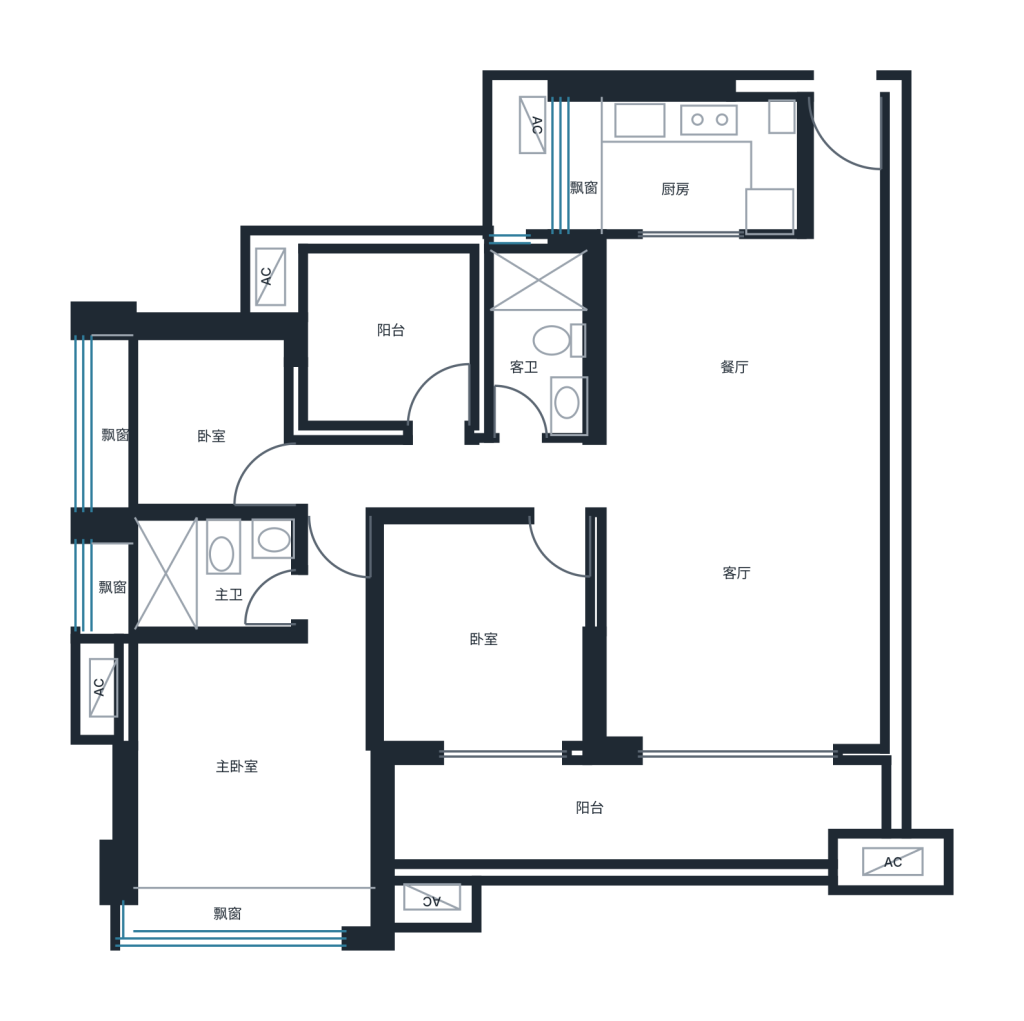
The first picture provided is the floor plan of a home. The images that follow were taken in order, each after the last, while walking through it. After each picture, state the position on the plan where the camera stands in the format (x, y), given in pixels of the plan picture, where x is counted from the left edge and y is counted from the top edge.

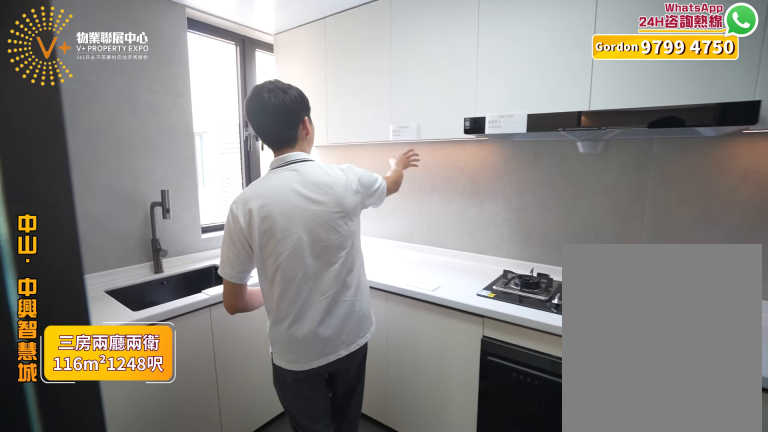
(694, 170)
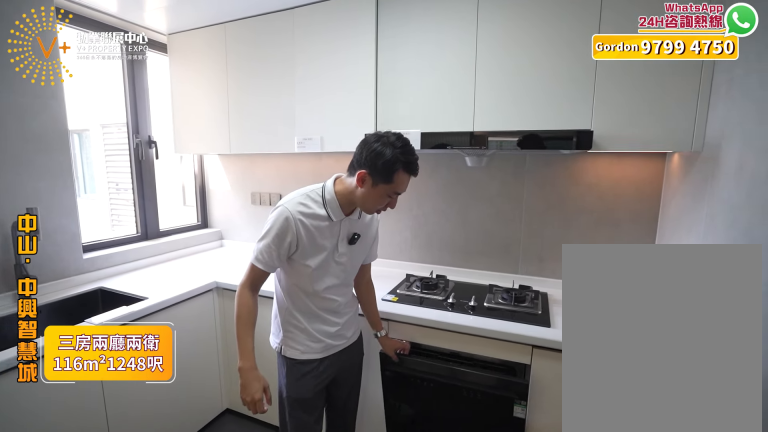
(693, 156)
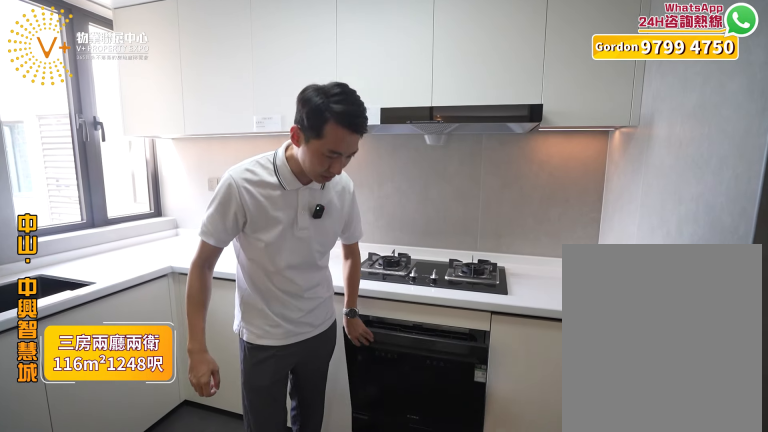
(689, 157)
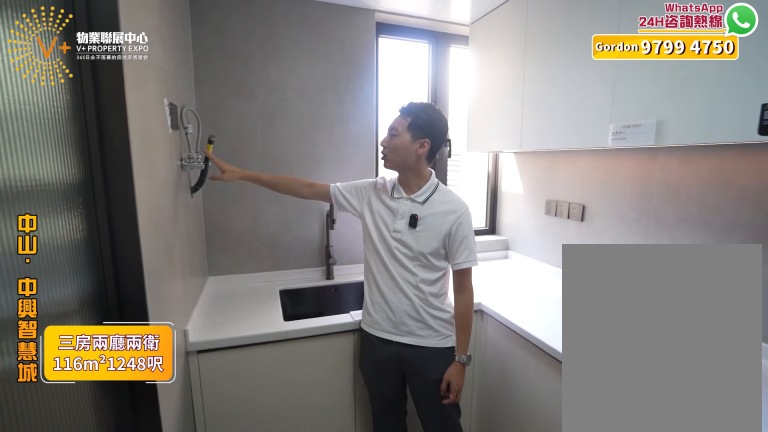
(689, 167)
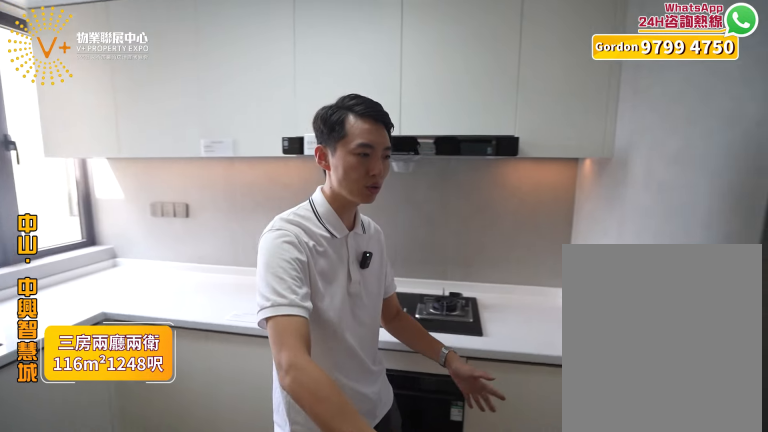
(694, 172)
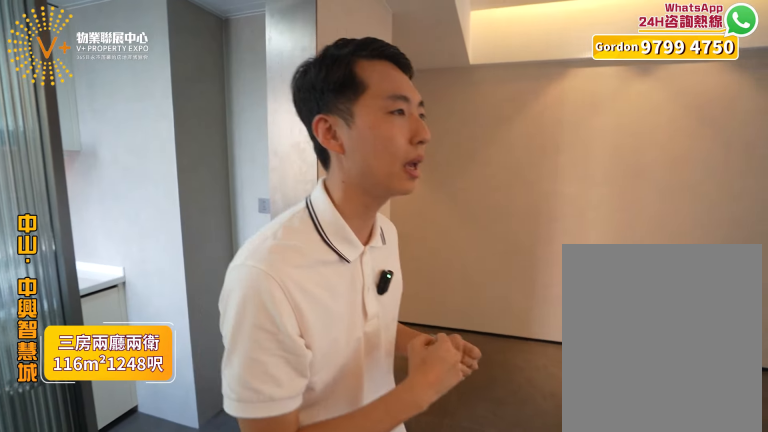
(694, 167)
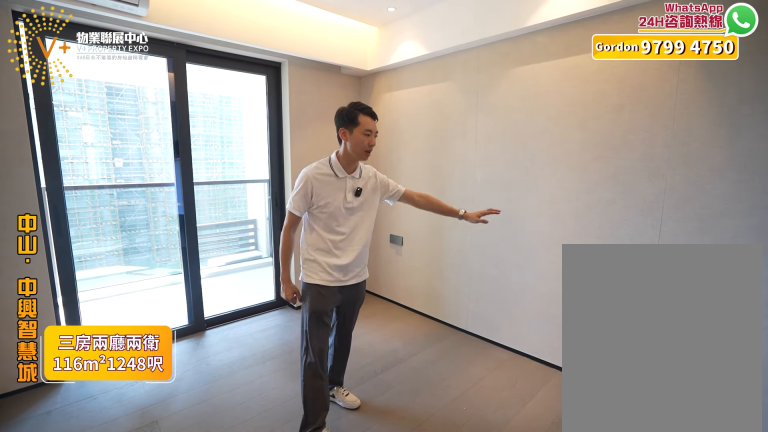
(484, 615)
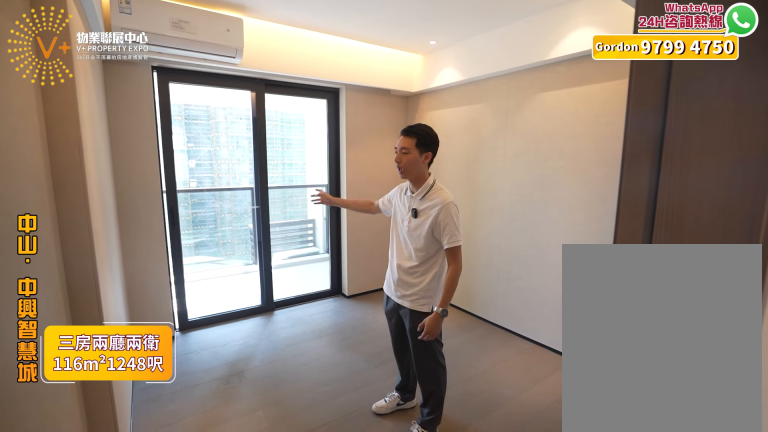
(488, 618)
